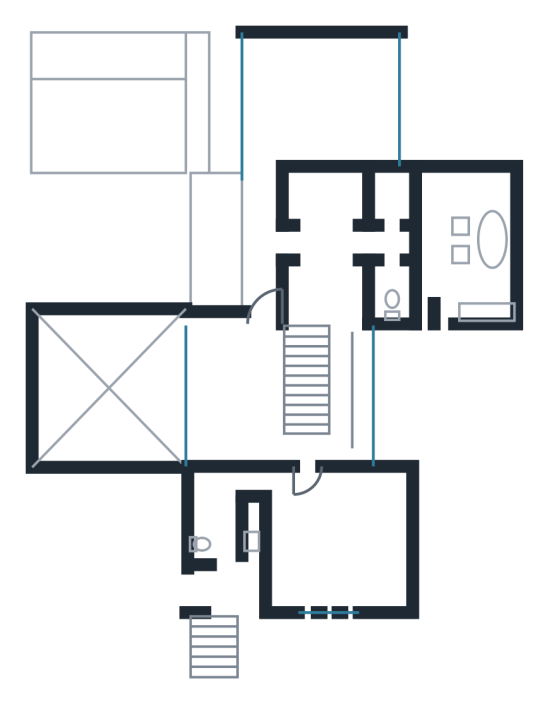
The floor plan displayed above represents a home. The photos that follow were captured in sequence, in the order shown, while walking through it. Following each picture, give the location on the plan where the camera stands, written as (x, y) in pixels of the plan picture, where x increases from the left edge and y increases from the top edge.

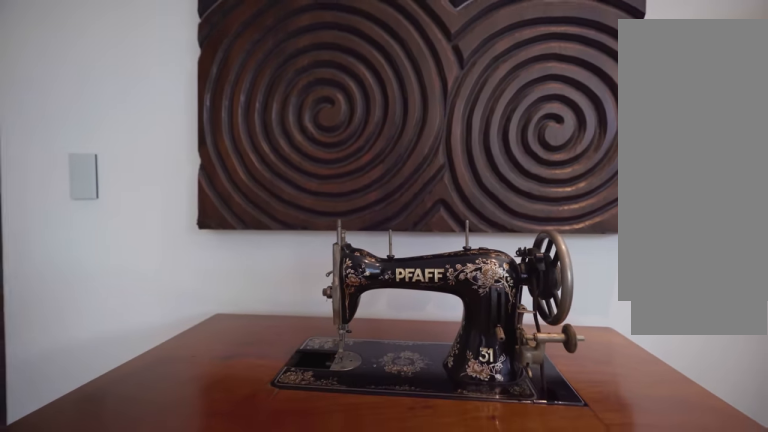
(244, 435)
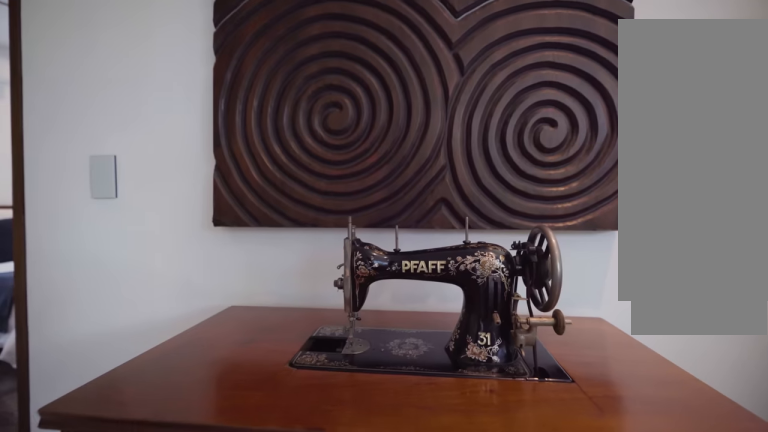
(243, 435)
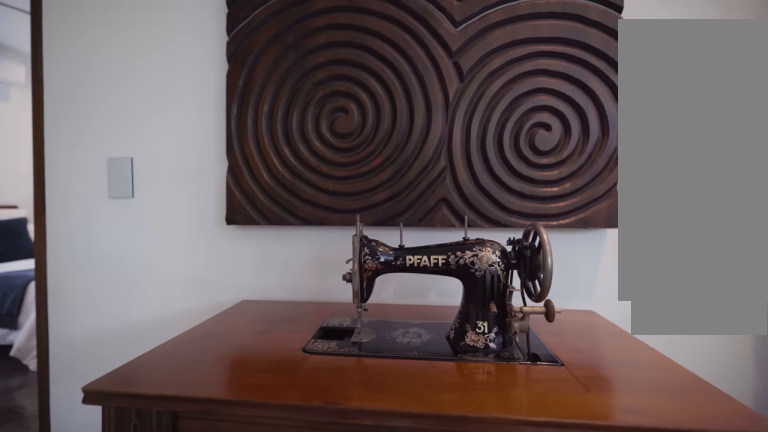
(243, 435)
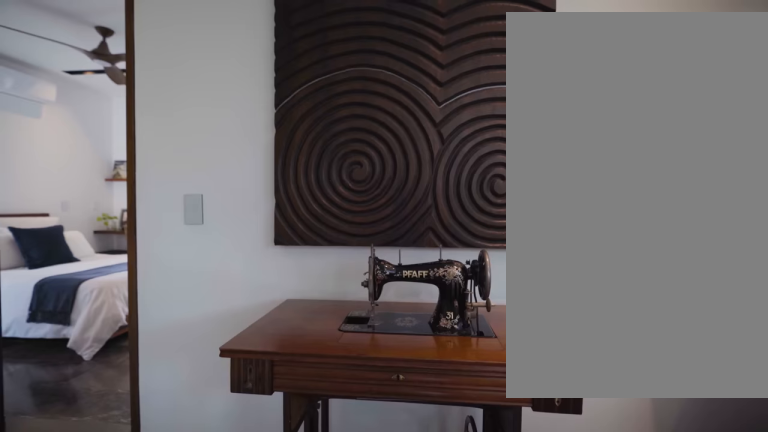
(242, 433)
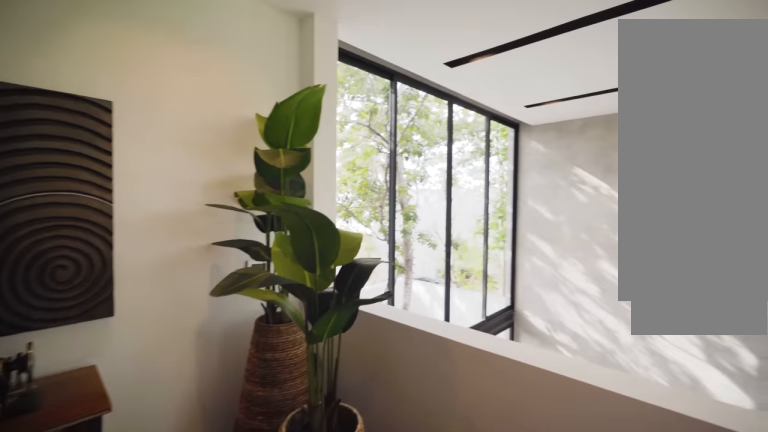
(240, 401)
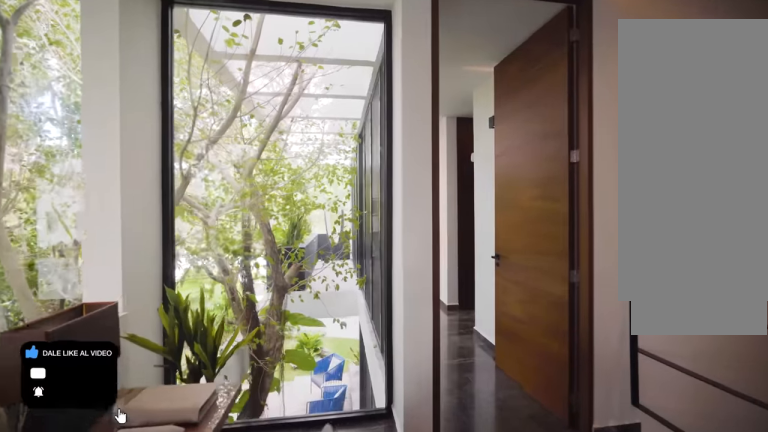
(226, 403)
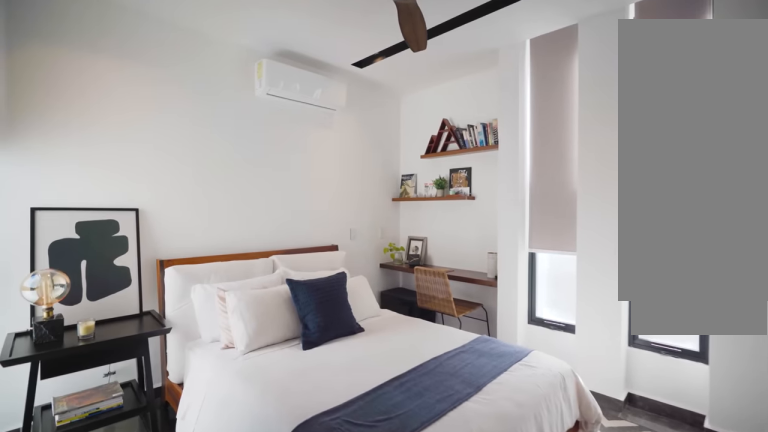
(304, 477)
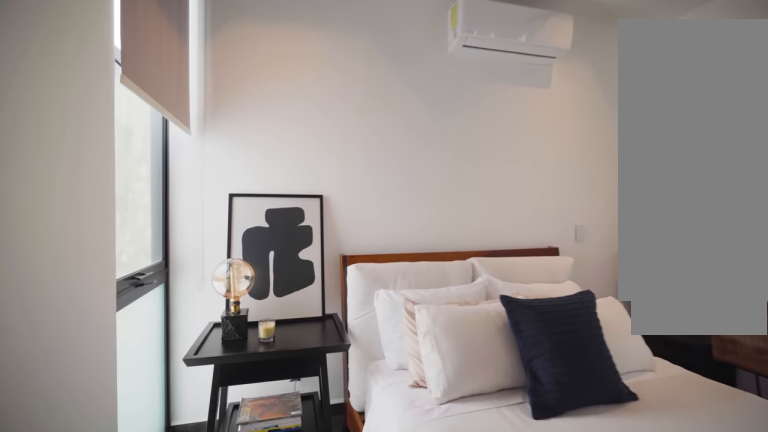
(315, 485)
